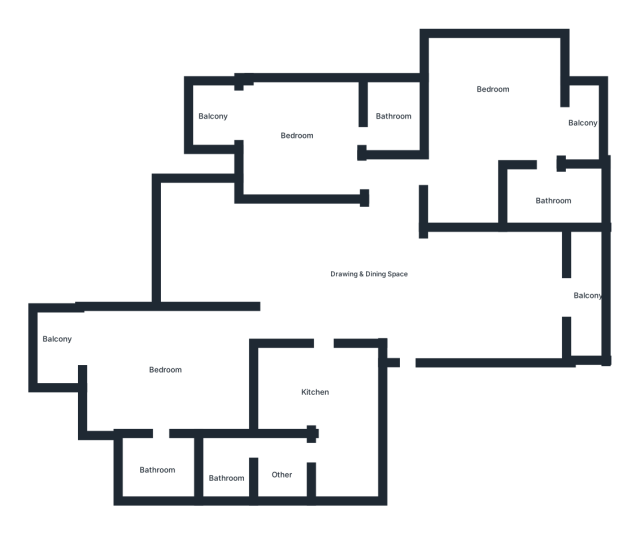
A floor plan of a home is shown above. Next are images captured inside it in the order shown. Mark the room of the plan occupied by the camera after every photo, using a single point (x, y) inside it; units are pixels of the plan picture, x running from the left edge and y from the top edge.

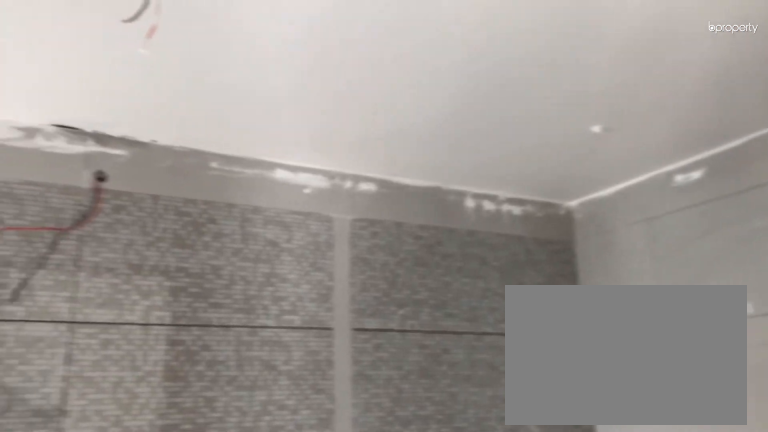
(548, 196)
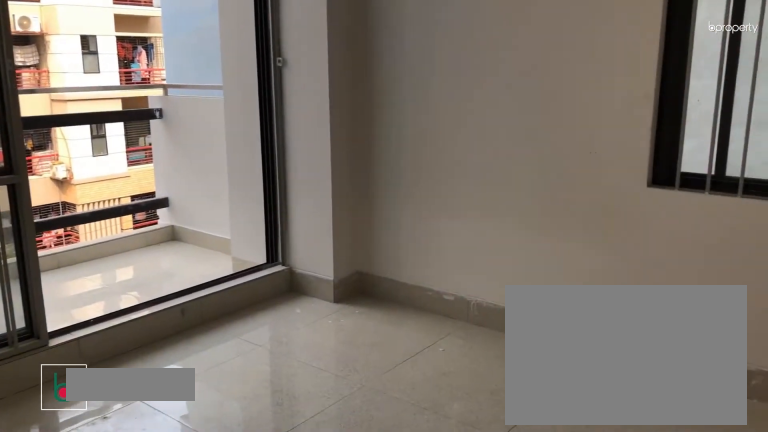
(295, 146)
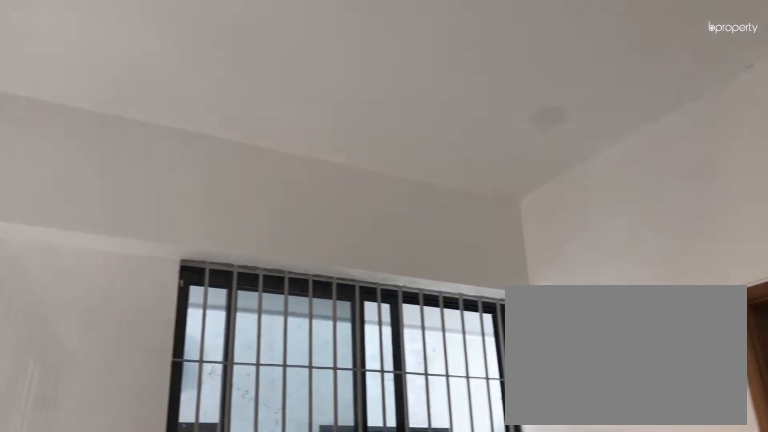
(295, 146)
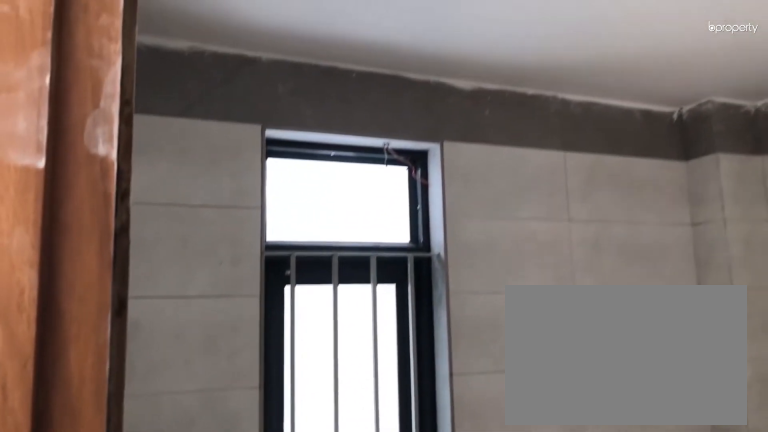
(398, 116)
